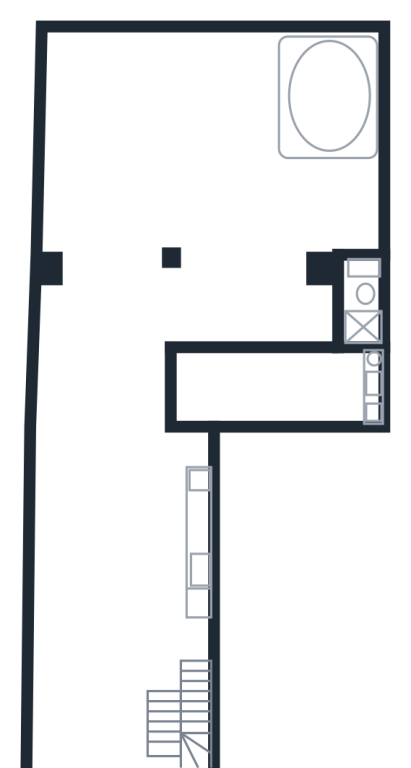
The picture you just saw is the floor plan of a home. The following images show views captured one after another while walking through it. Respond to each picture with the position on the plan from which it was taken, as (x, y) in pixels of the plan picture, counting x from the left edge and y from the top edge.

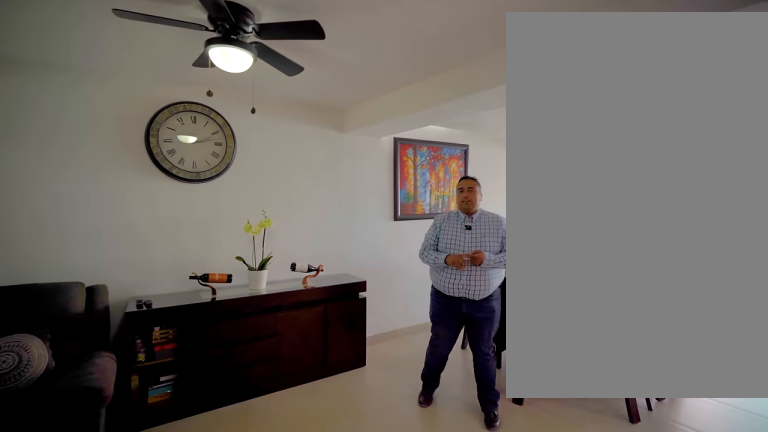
(126, 640)
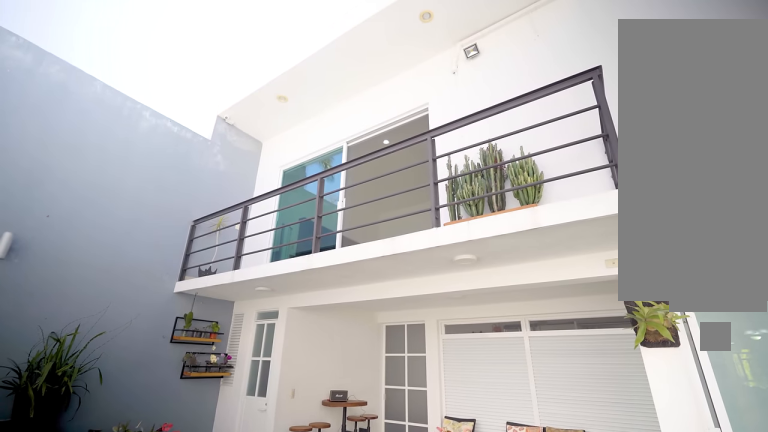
(195, 152)
